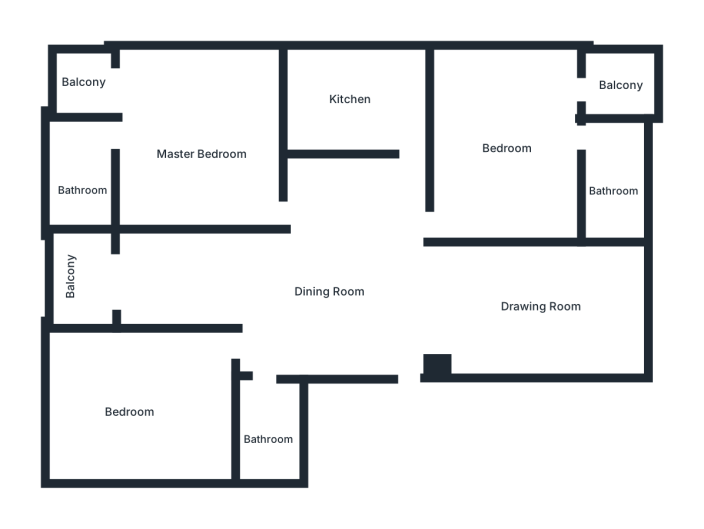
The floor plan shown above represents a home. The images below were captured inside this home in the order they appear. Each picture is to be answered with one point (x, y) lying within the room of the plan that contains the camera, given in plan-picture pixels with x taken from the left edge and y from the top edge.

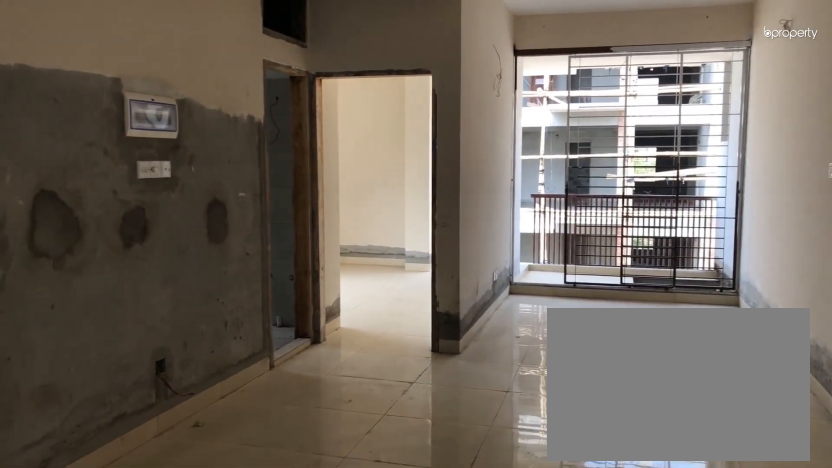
(307, 296)
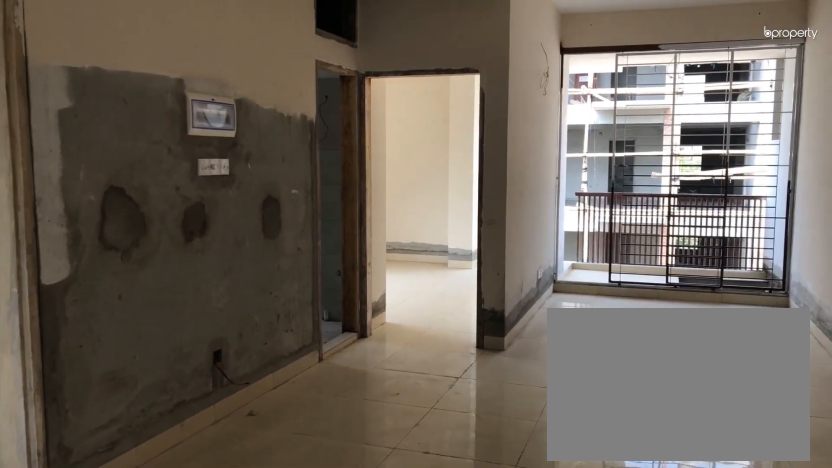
(307, 296)
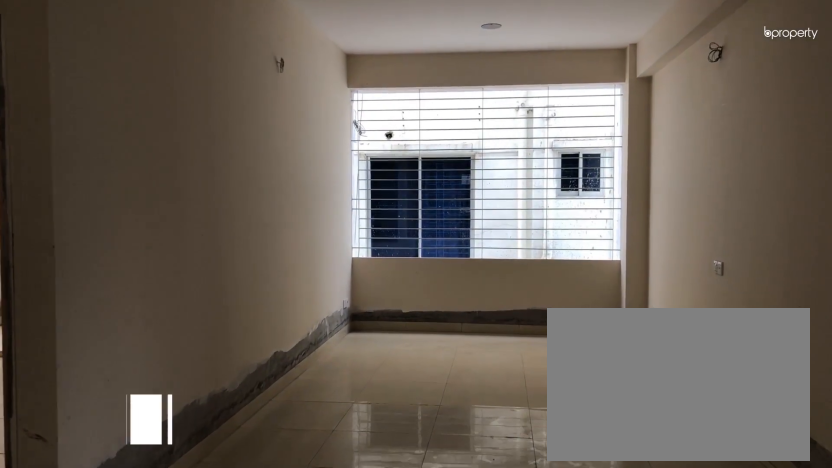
(541, 308)
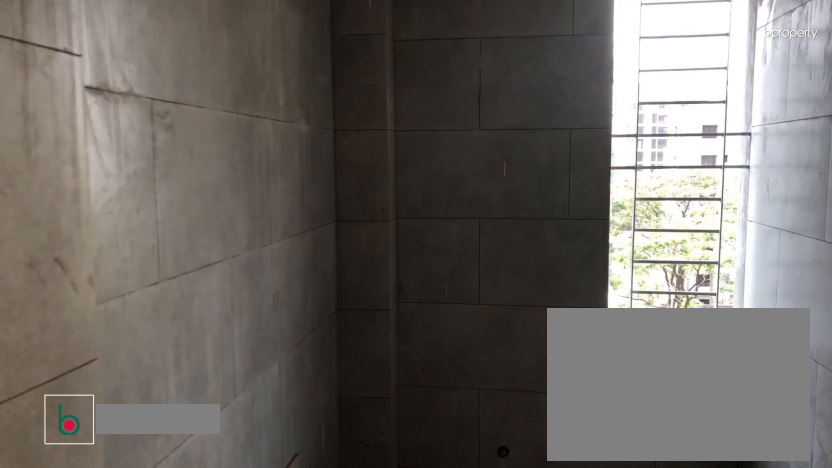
(267, 423)
